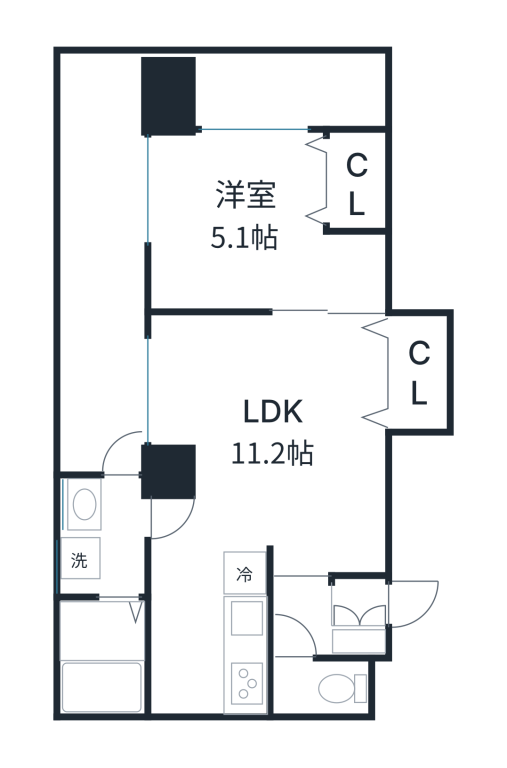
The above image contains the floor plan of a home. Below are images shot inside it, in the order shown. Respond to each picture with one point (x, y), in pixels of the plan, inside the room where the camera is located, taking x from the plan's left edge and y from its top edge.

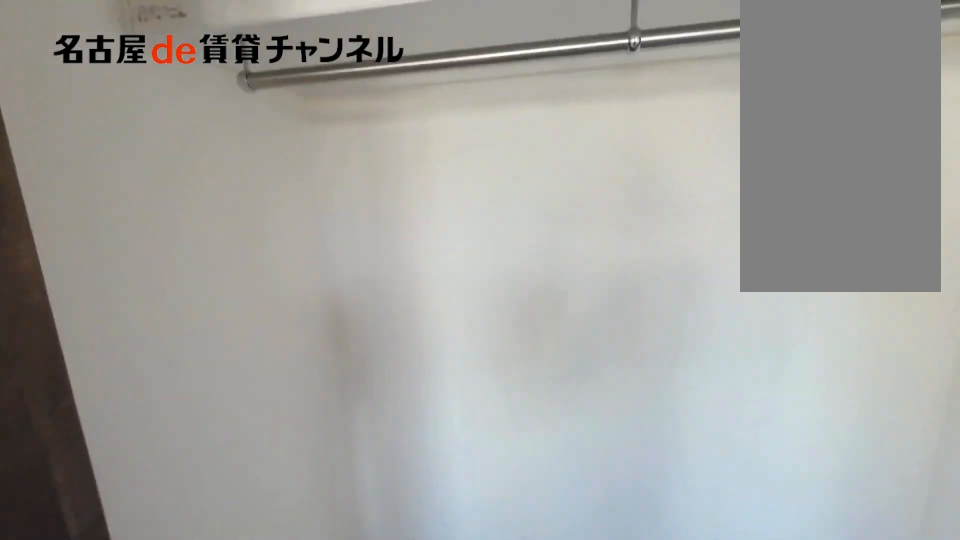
(358, 182)
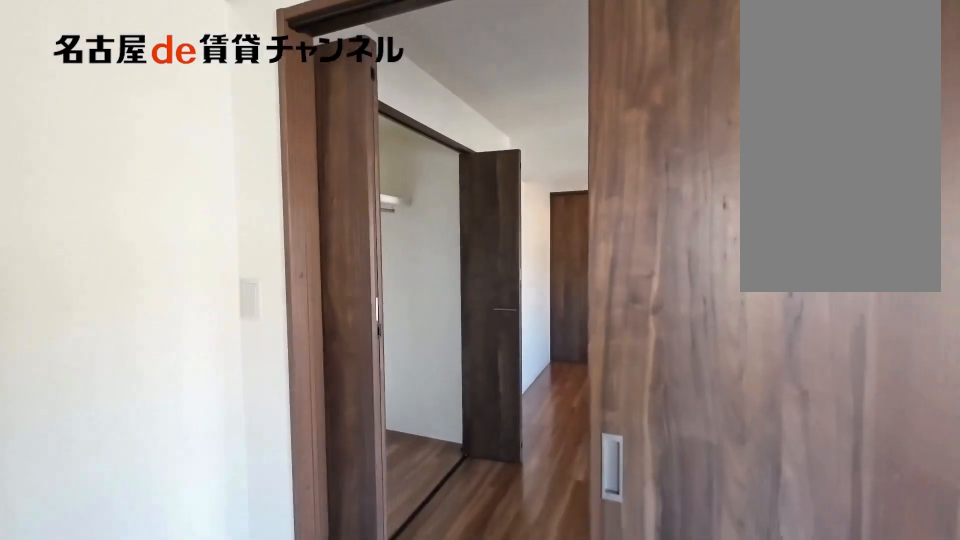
(268, 476)
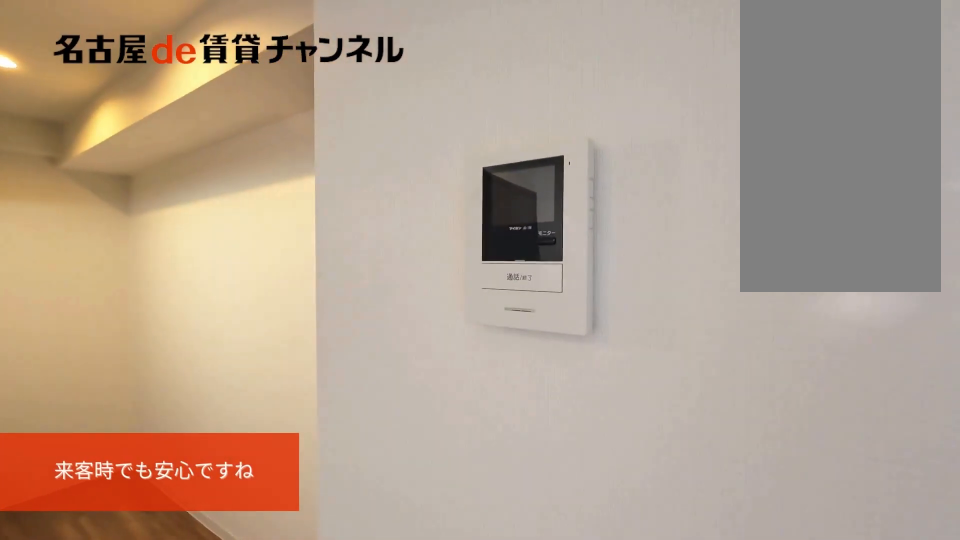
(268, 476)
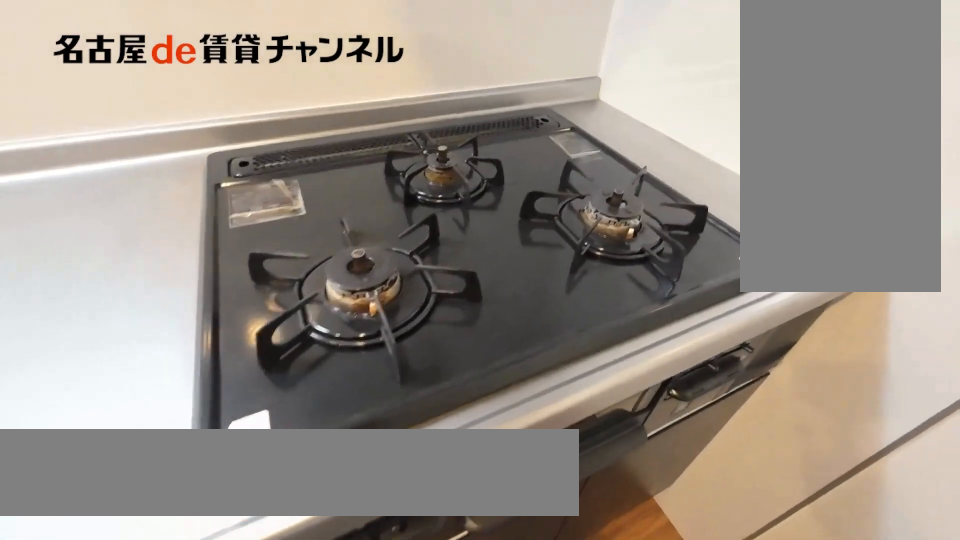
(247, 629)
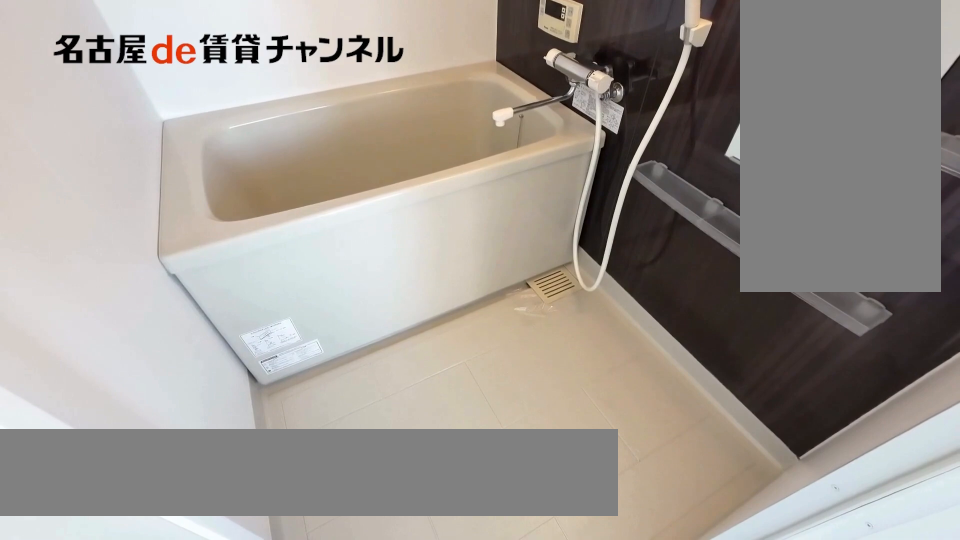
(105, 654)
